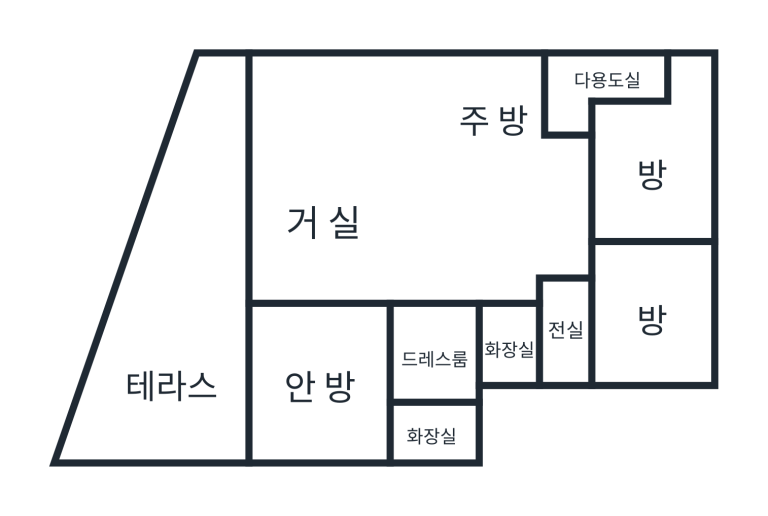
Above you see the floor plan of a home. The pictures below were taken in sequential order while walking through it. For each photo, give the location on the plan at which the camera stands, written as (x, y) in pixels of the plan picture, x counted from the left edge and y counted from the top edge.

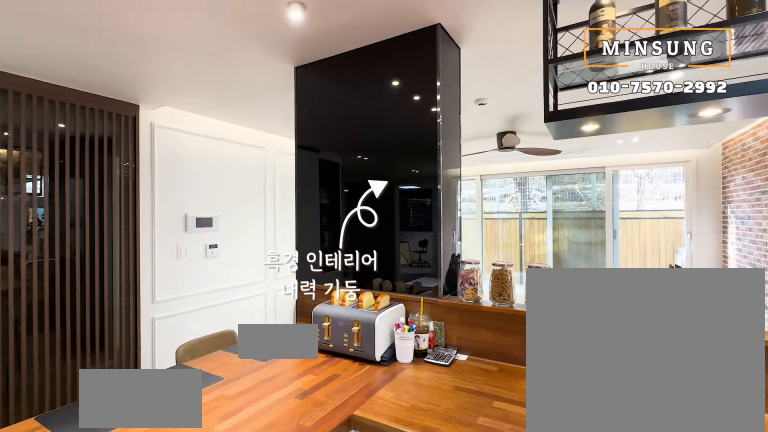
(507, 129)
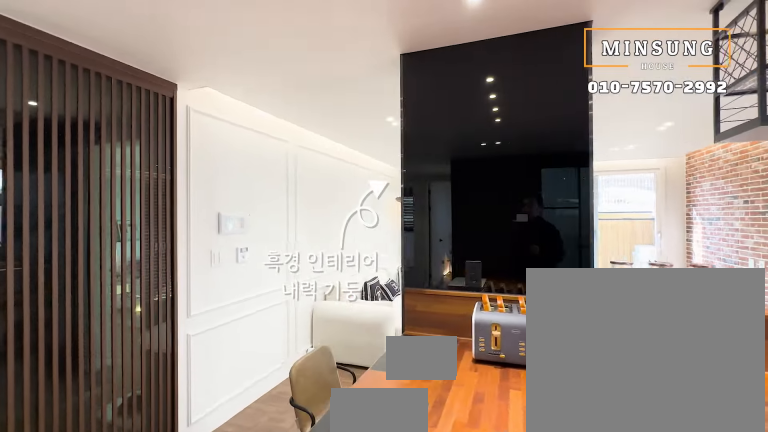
(519, 144)
